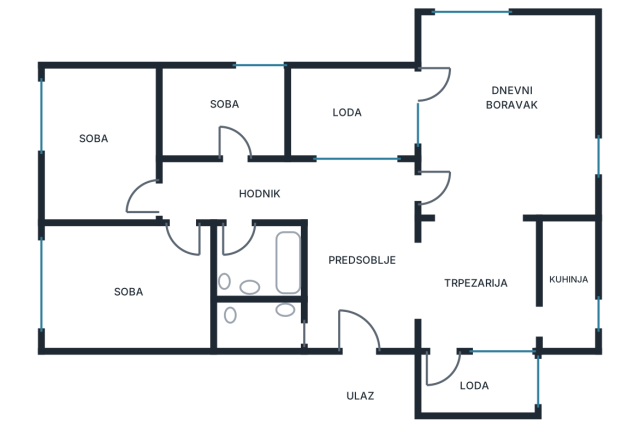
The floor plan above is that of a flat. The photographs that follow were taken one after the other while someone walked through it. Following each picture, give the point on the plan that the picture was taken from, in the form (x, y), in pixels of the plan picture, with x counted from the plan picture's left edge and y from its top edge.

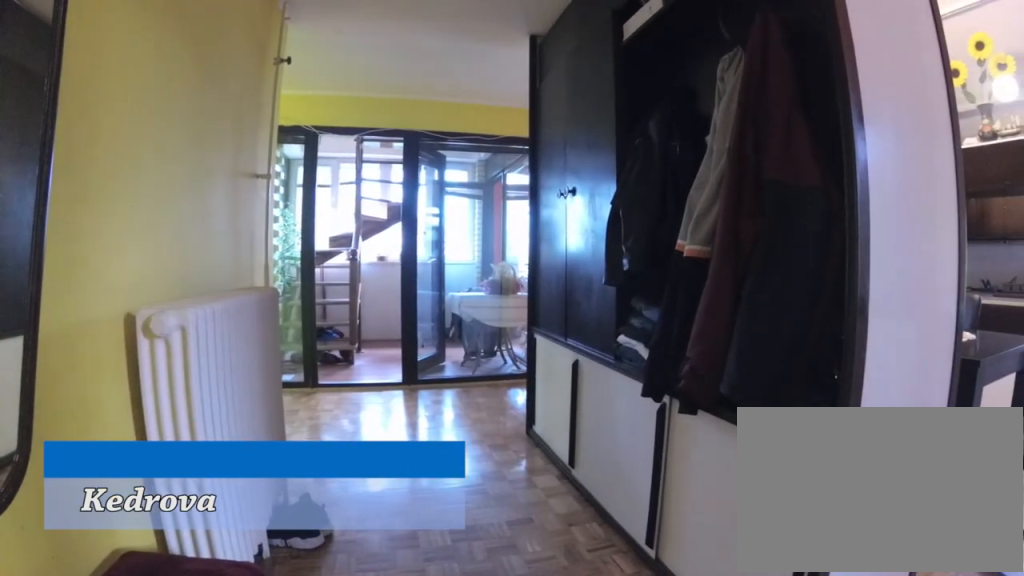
(354, 344)
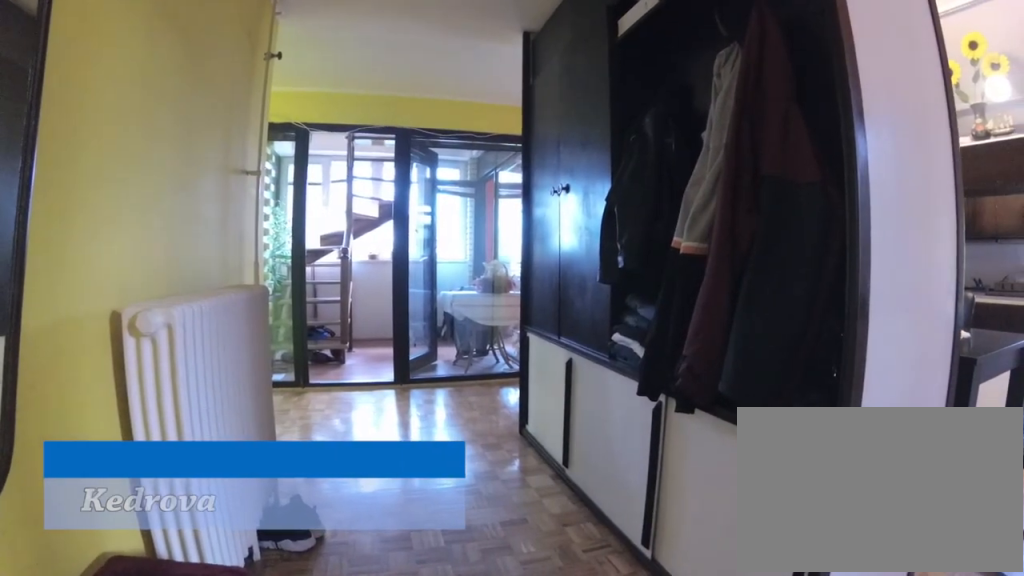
(354, 344)
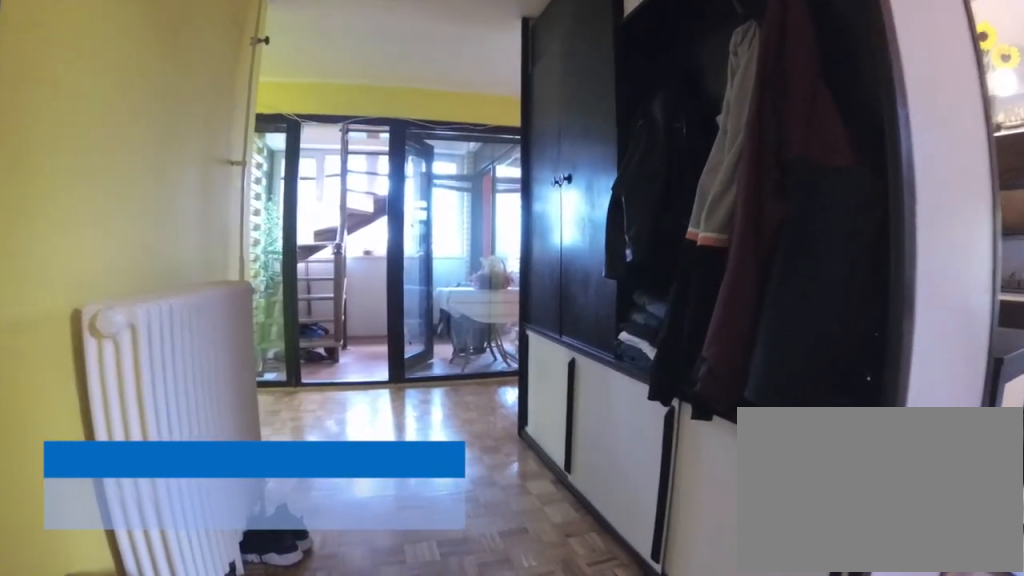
(354, 344)
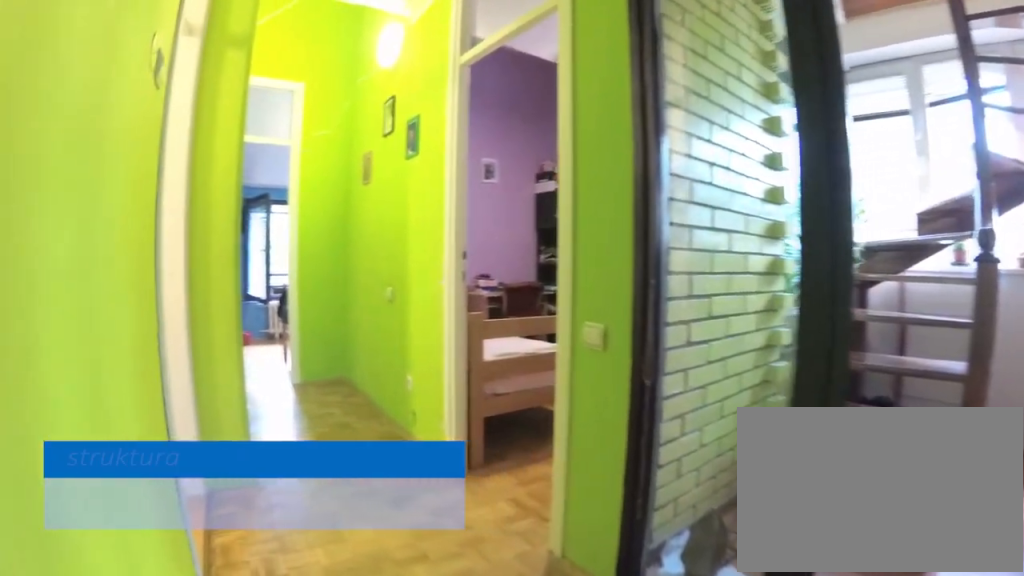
(351, 203)
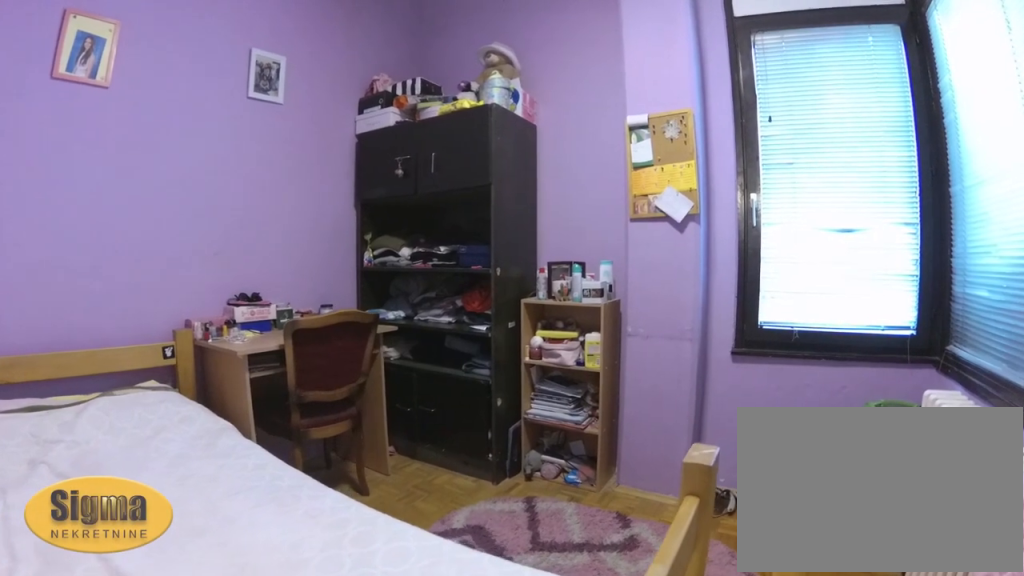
(240, 159)
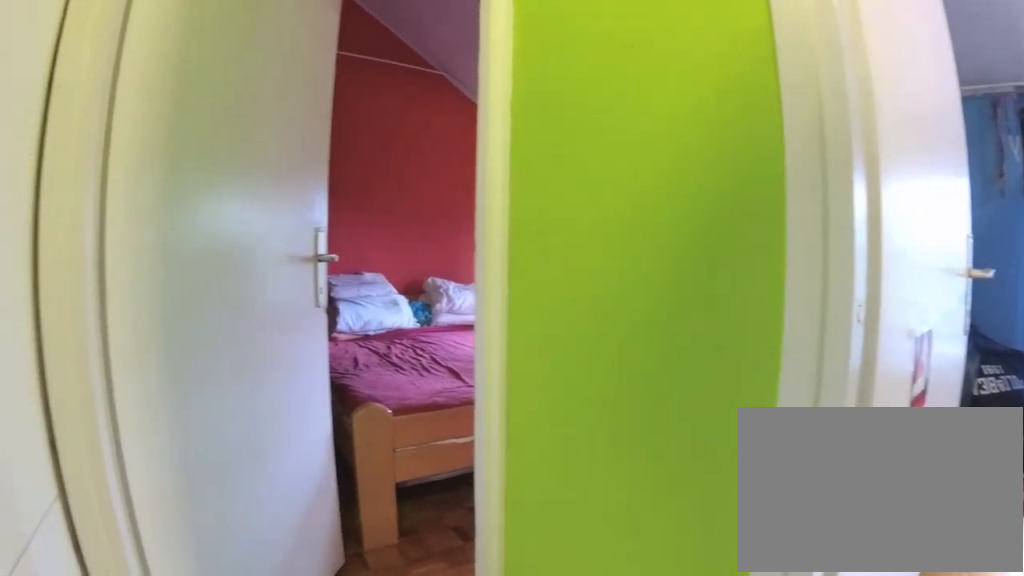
(203, 187)
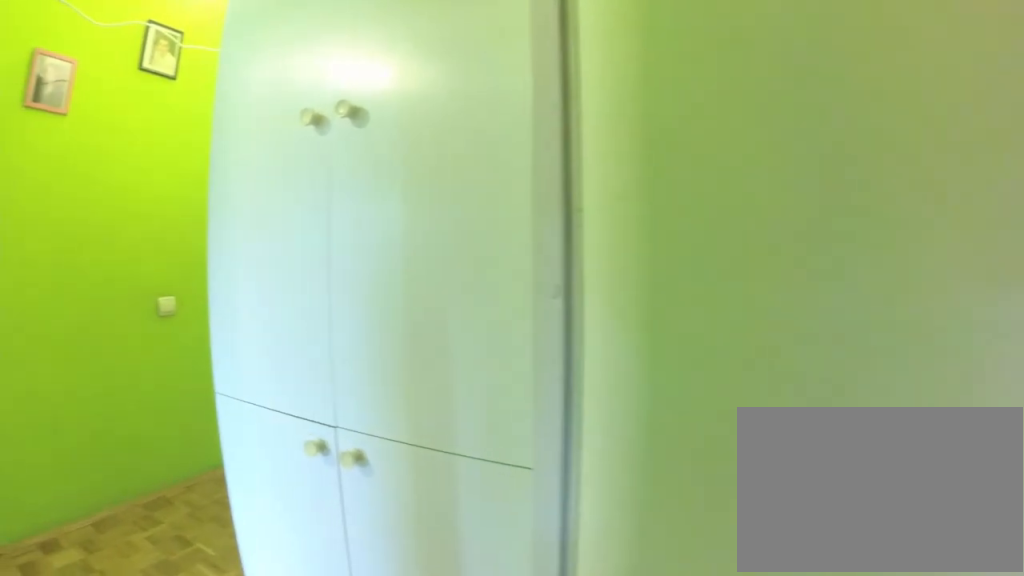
(153, 266)
